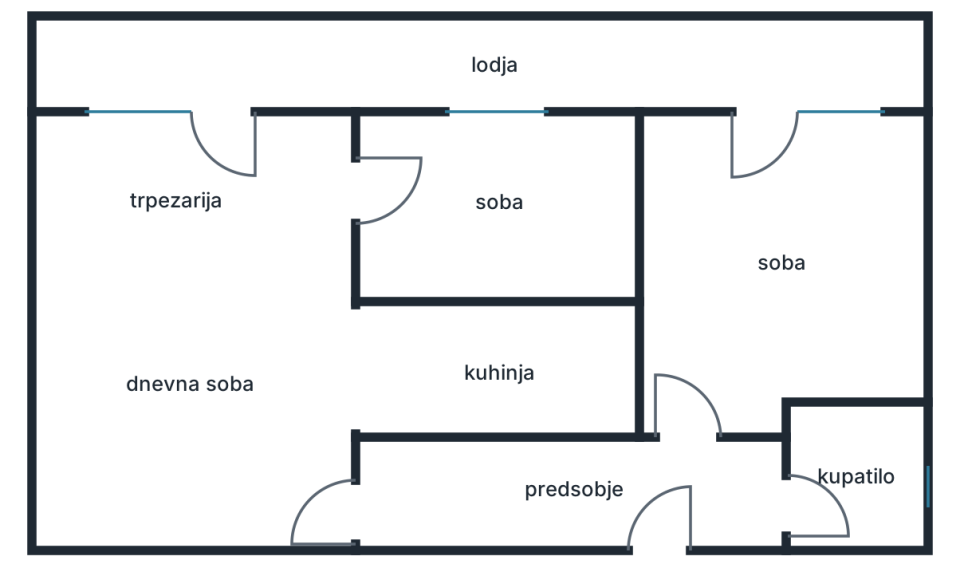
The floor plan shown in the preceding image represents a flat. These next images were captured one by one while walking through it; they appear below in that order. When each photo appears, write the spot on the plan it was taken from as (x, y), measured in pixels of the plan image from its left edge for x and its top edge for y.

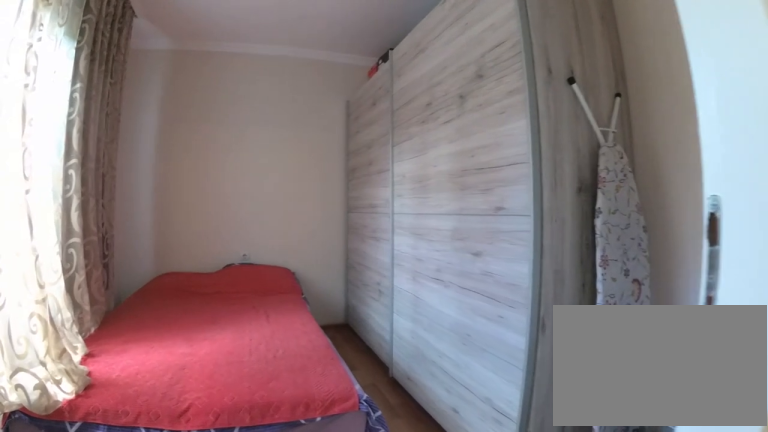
(276, 210)
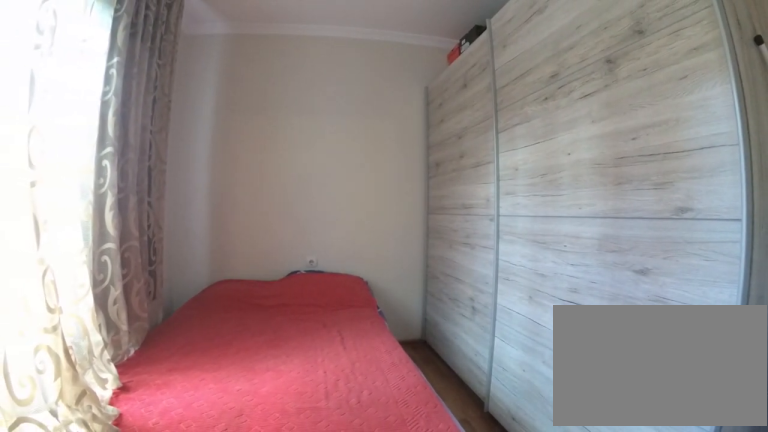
(334, 210)
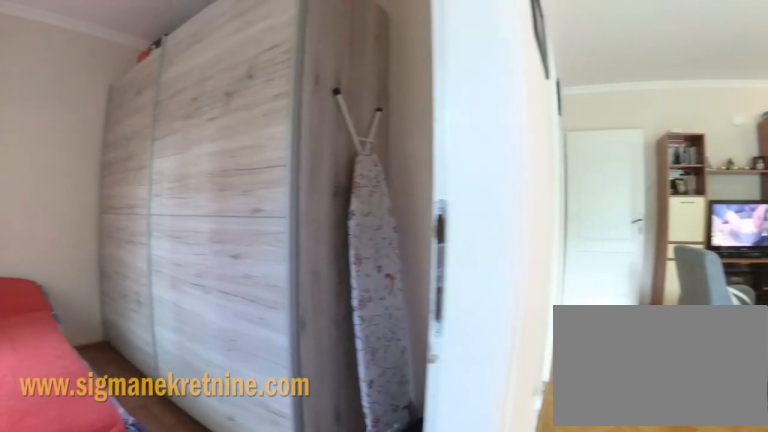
(298, 196)
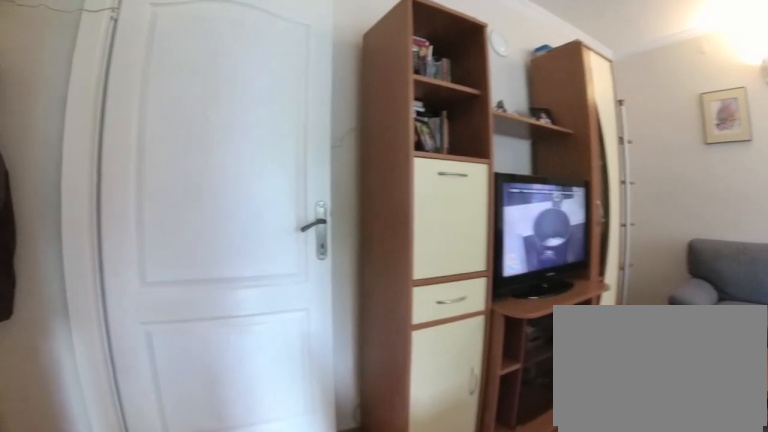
(306, 379)
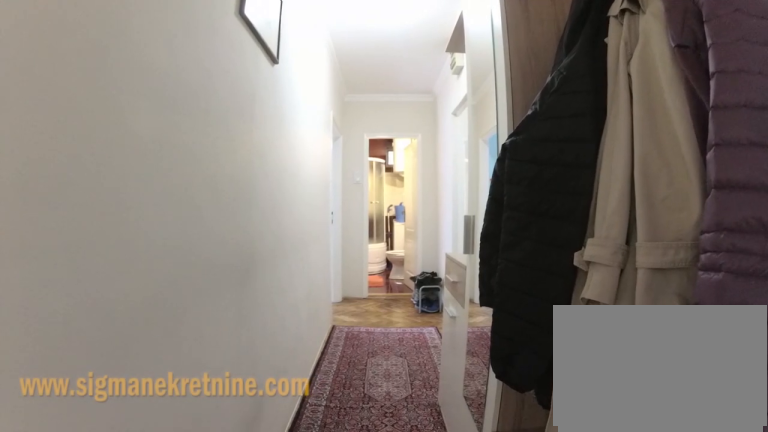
(321, 486)
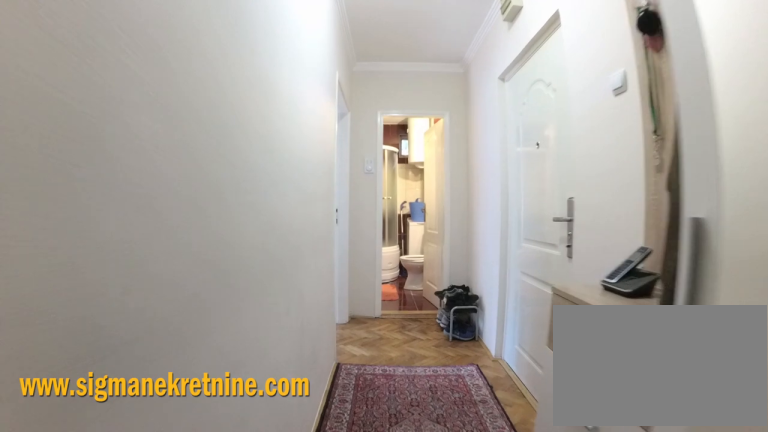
(429, 486)
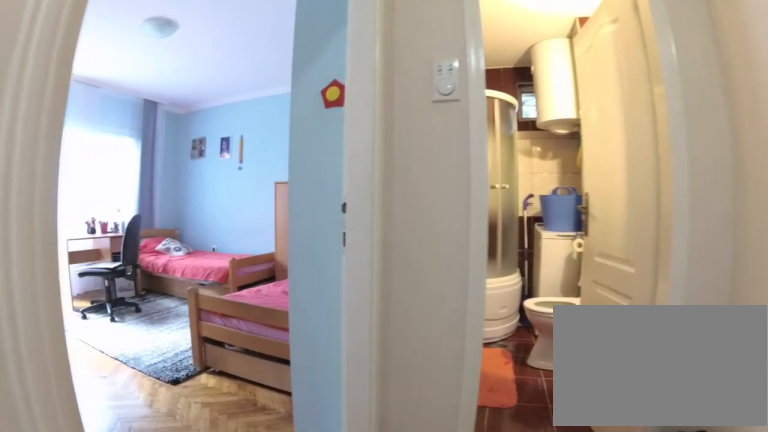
(647, 496)
